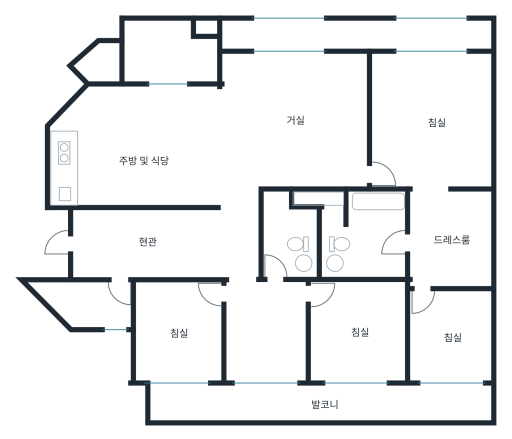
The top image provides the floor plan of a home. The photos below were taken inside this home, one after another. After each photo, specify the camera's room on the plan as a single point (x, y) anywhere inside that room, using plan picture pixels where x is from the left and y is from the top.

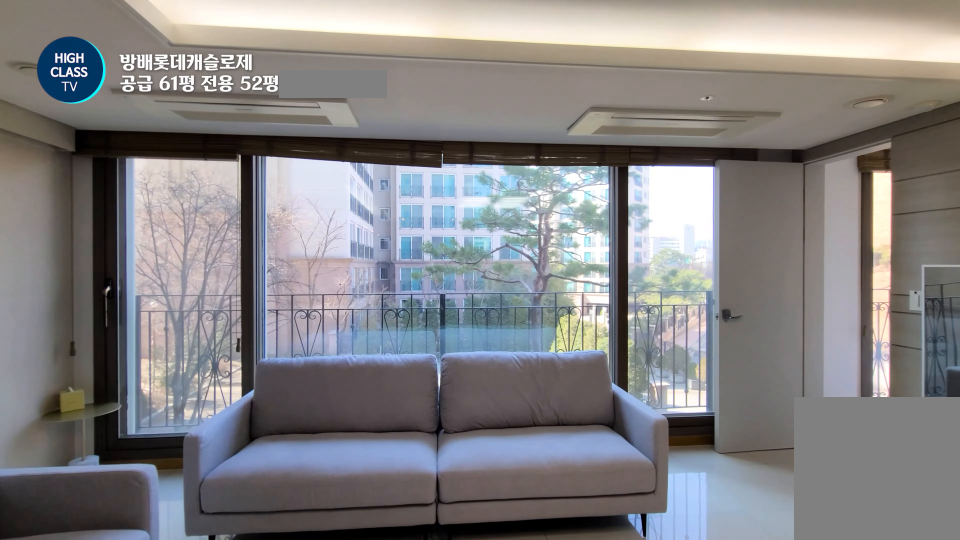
(294, 112)
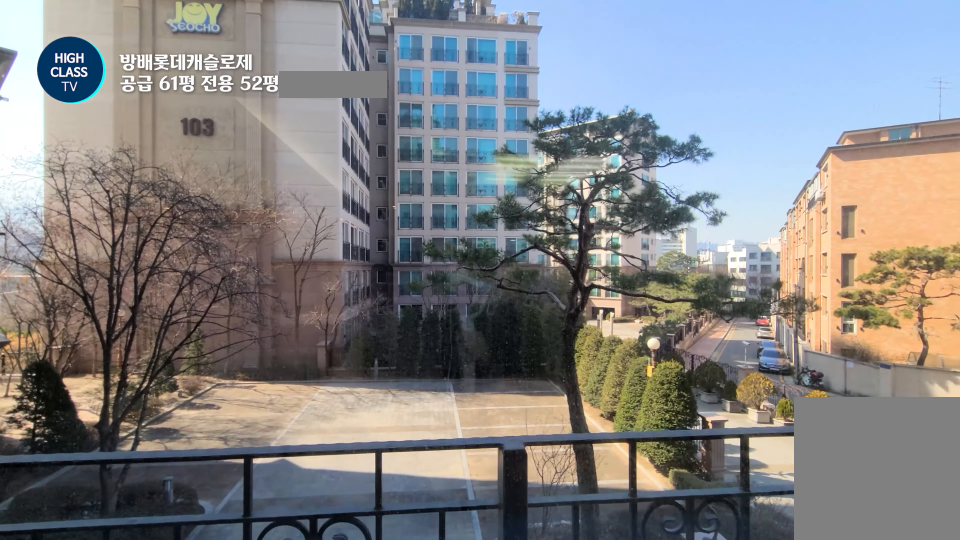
(294, 112)
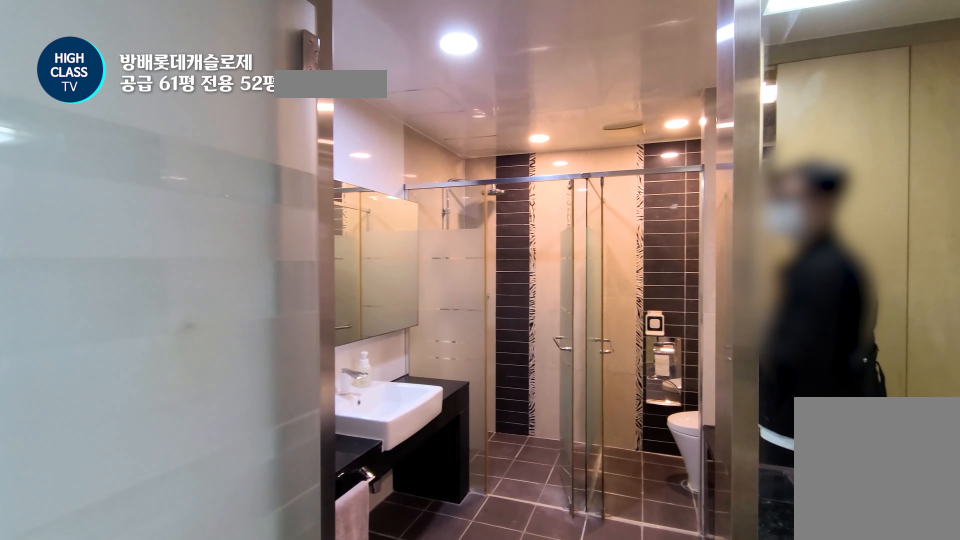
(448, 238)
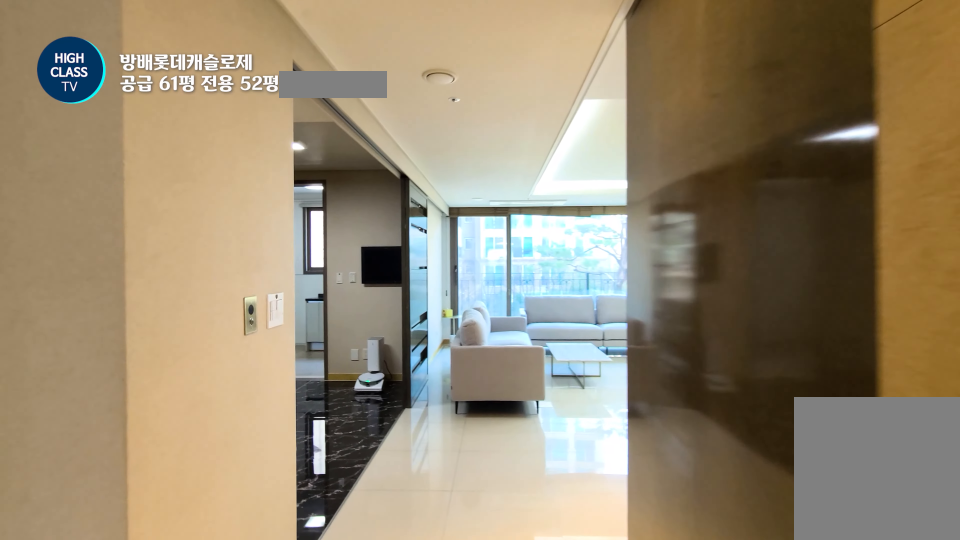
(239, 233)
